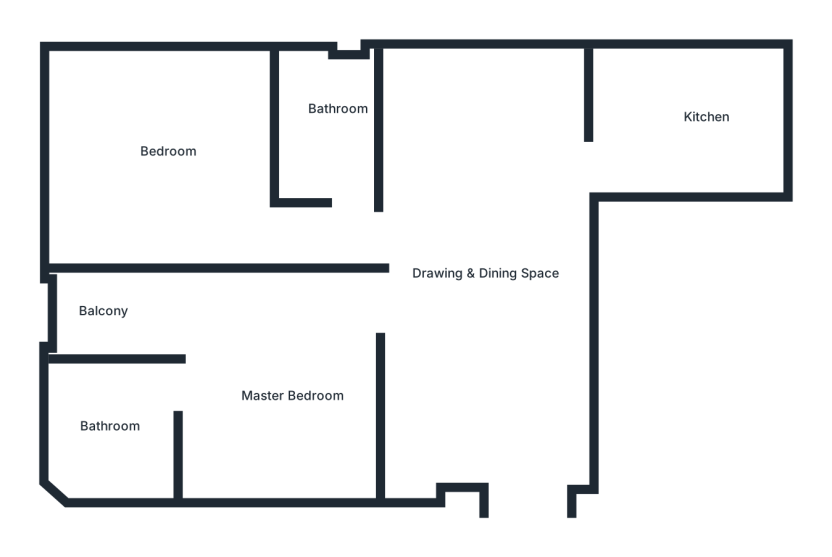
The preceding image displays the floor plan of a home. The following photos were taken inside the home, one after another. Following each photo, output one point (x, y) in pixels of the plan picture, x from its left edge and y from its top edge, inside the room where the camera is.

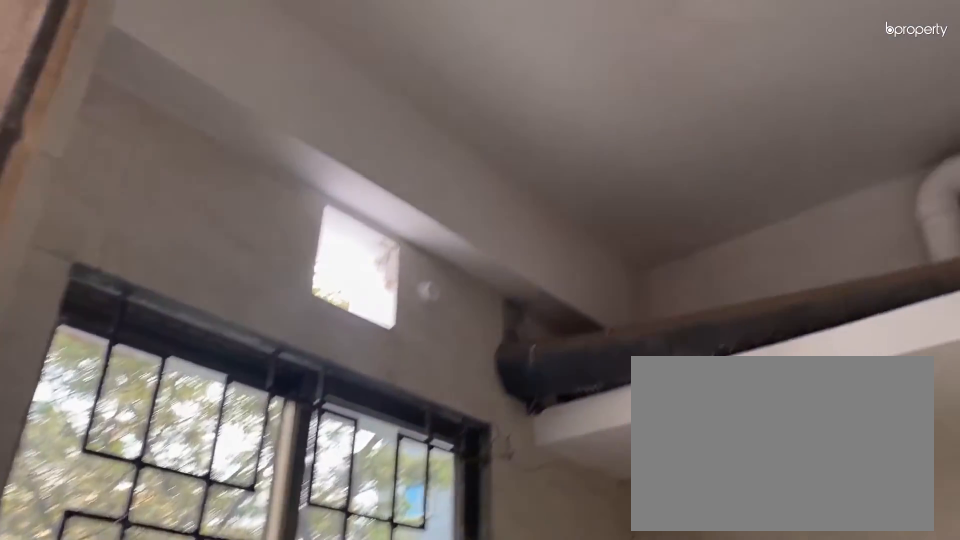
(701, 117)
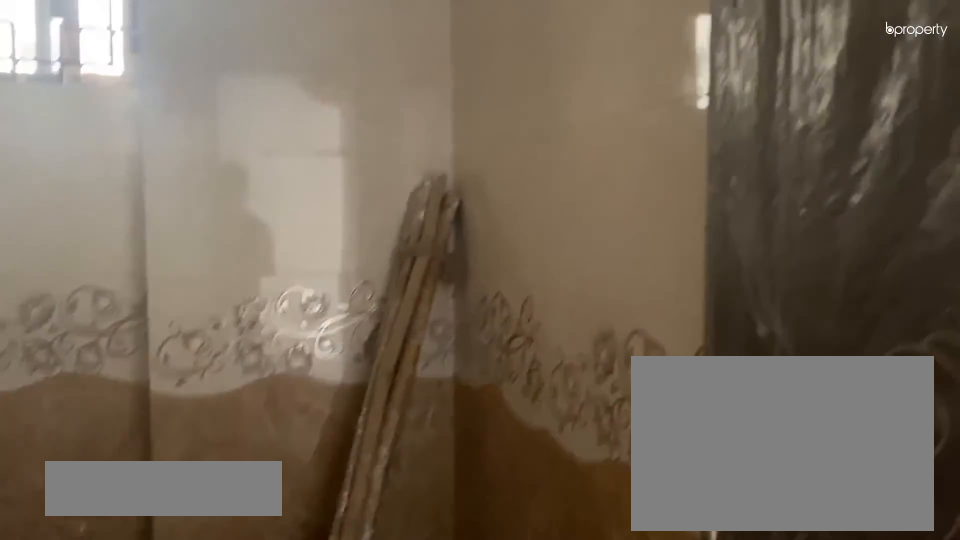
(331, 130)
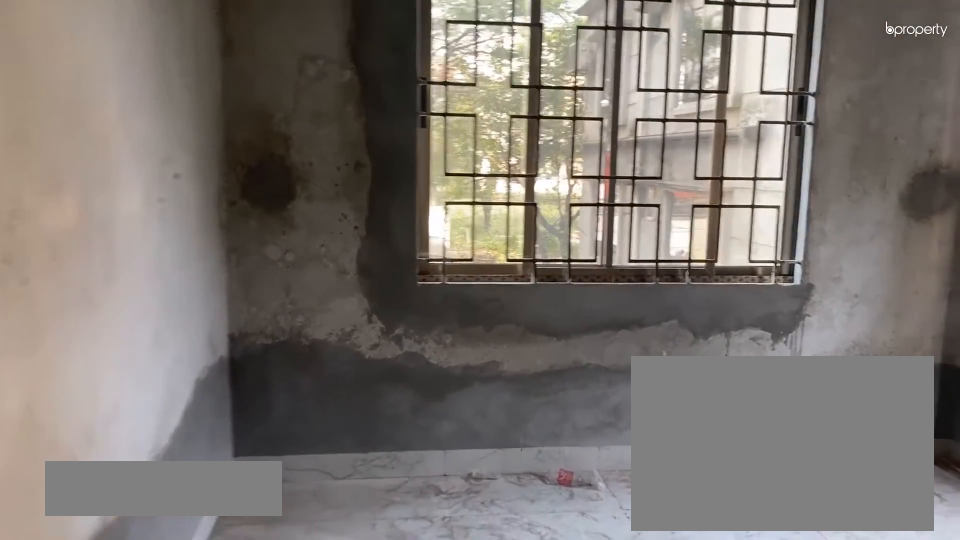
(157, 156)
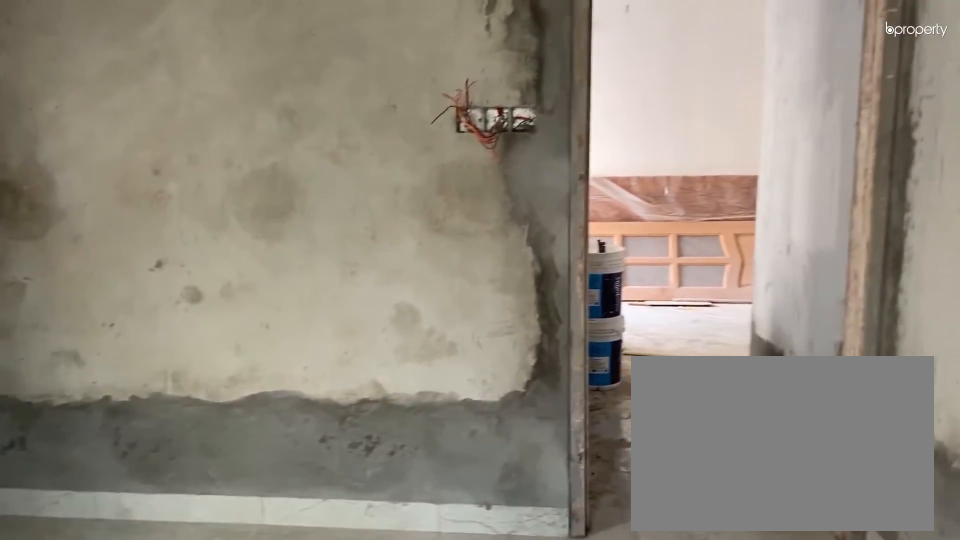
(157, 156)
